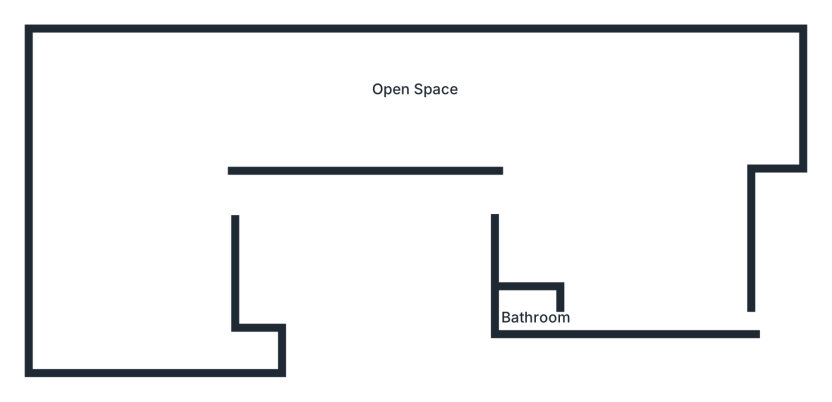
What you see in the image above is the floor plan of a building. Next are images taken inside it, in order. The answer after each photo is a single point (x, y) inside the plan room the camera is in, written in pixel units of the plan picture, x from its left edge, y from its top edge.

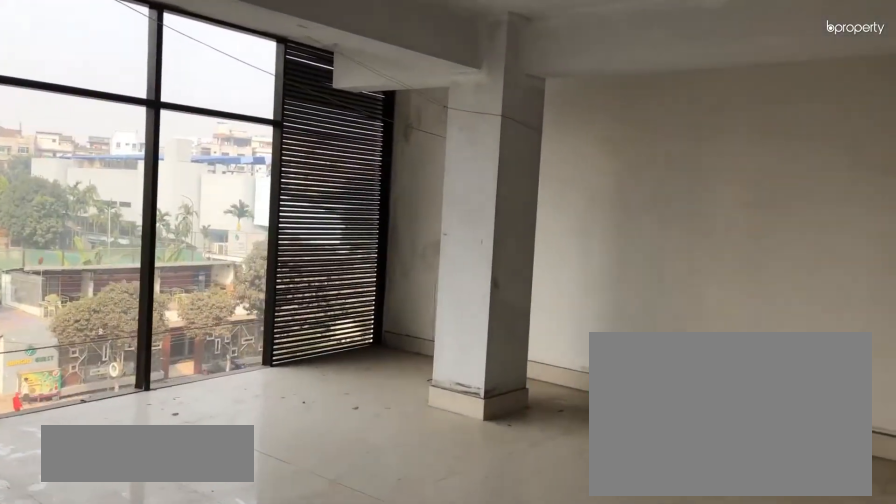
(162, 102)
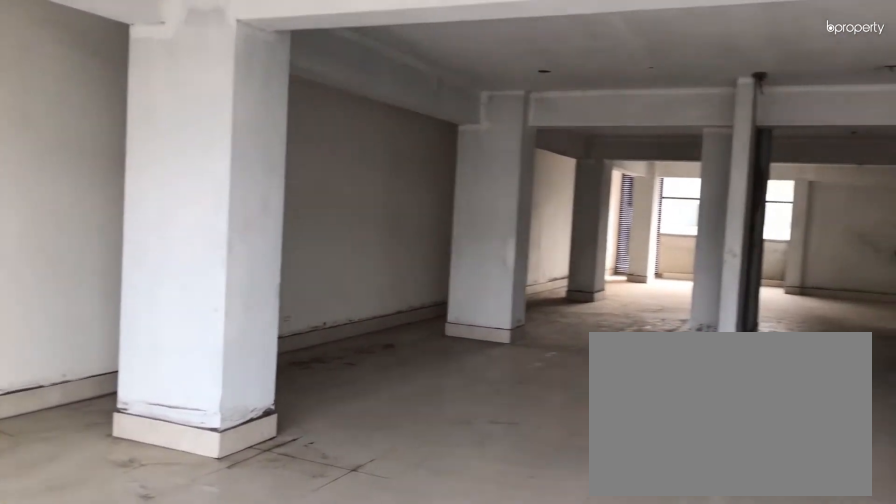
(162, 102)
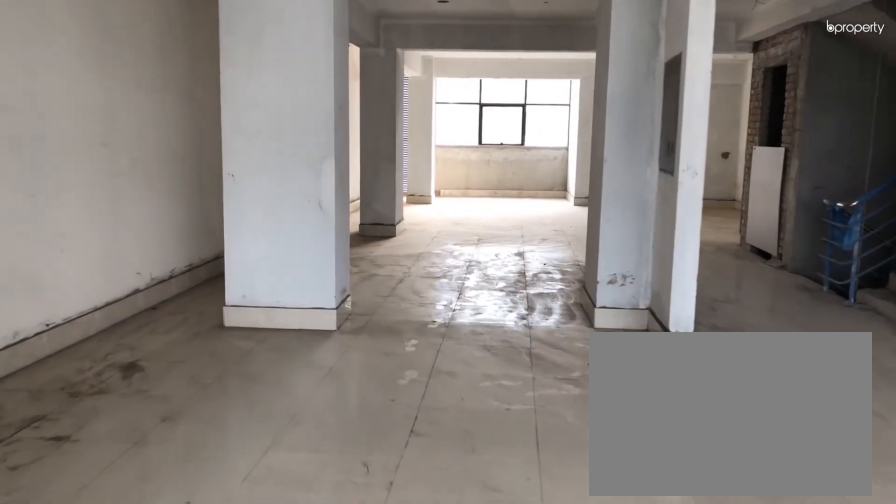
(300, 81)
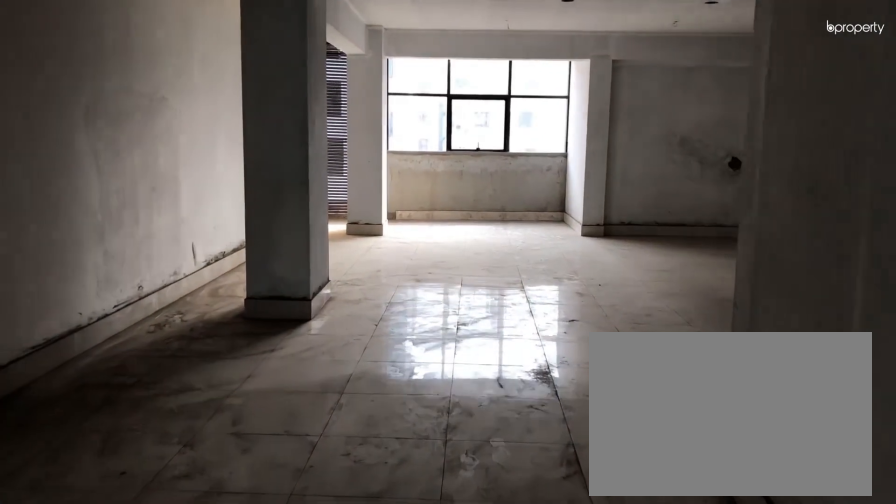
(408, 78)
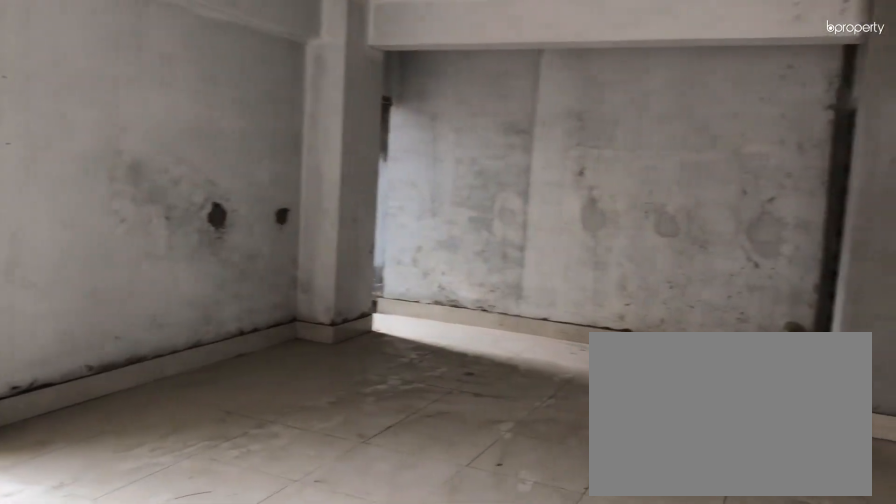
(633, 102)
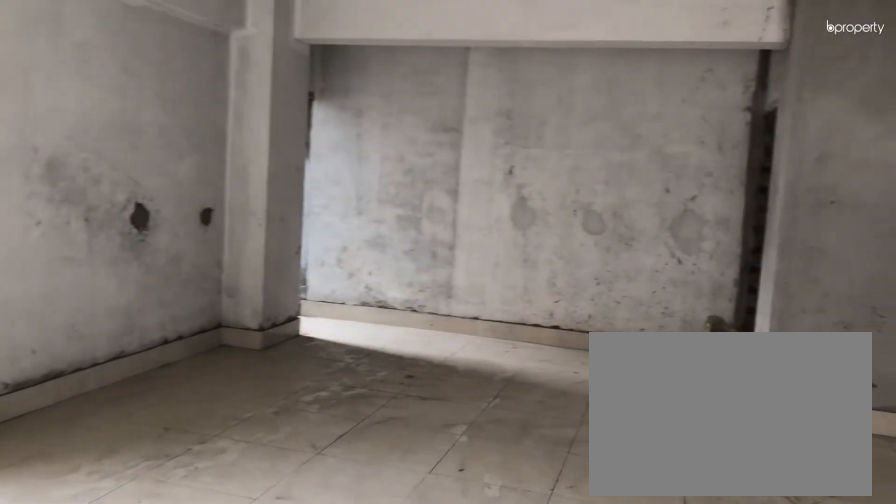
(633, 102)
